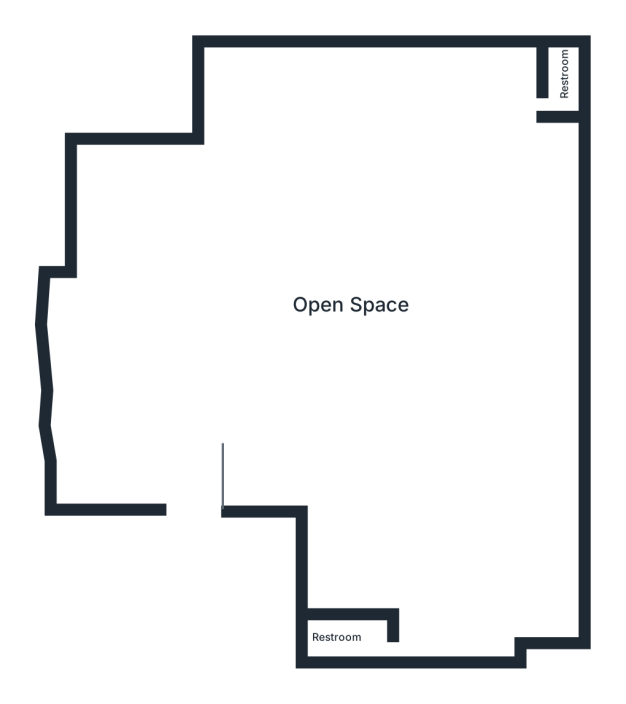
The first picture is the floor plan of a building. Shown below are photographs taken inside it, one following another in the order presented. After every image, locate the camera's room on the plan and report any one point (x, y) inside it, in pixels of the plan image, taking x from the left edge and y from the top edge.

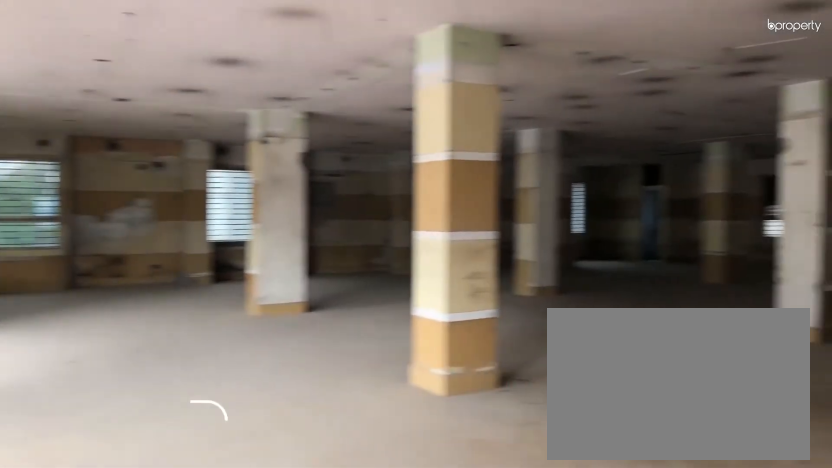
(199, 453)
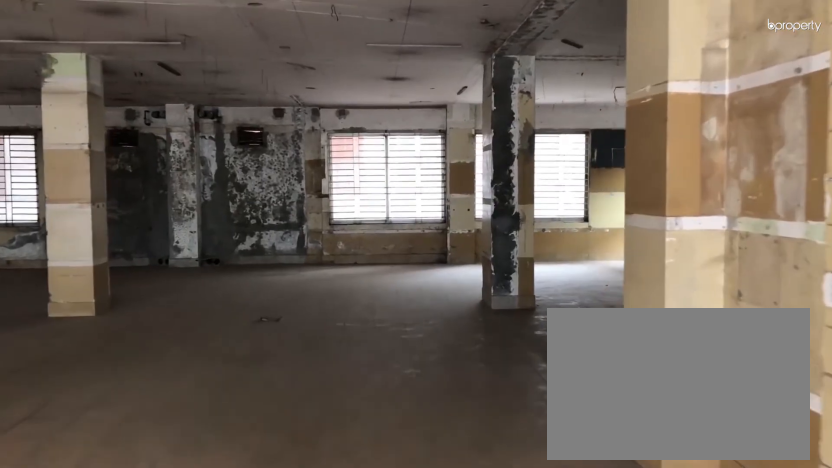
(298, 463)
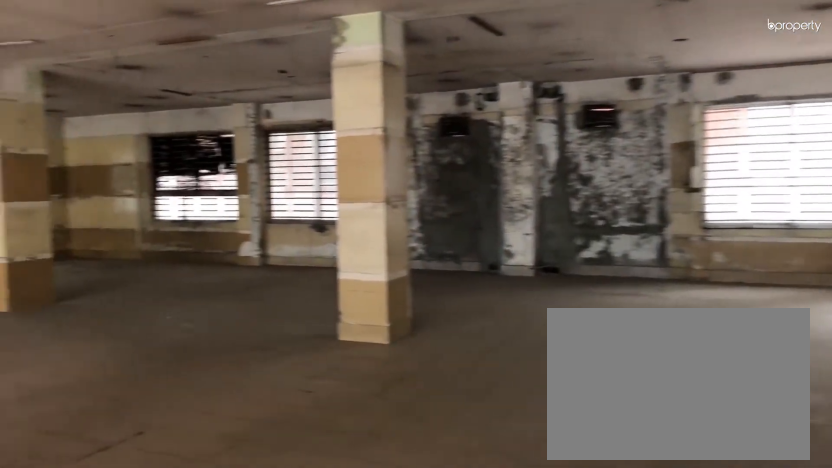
(361, 325)
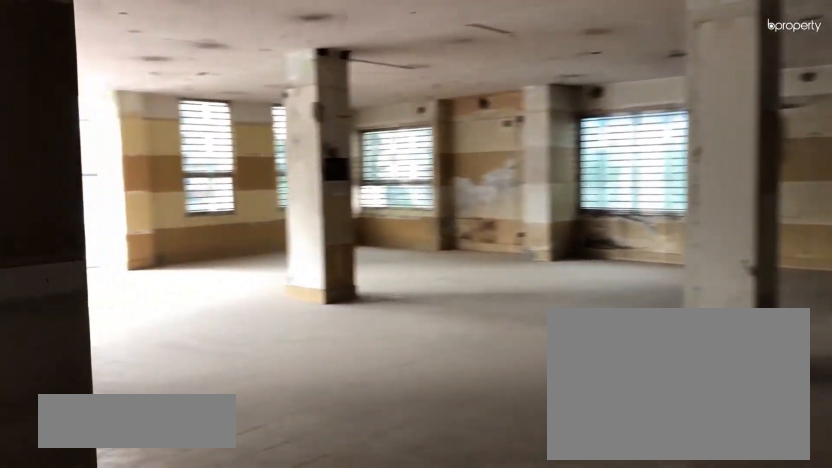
(361, 325)
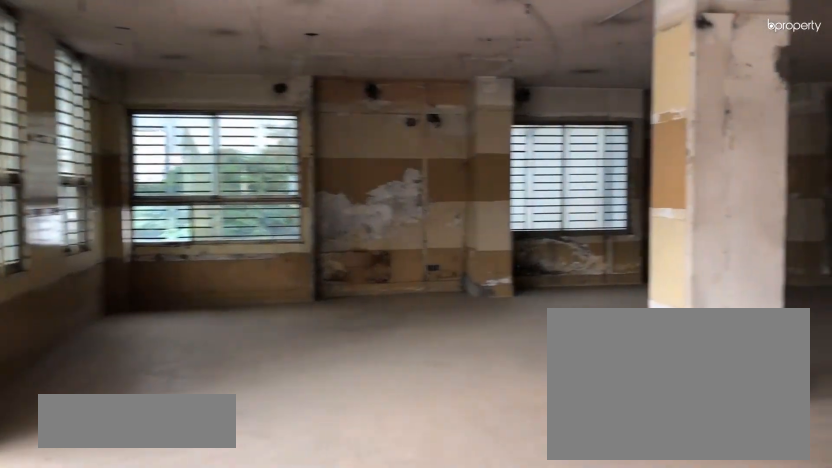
(136, 332)
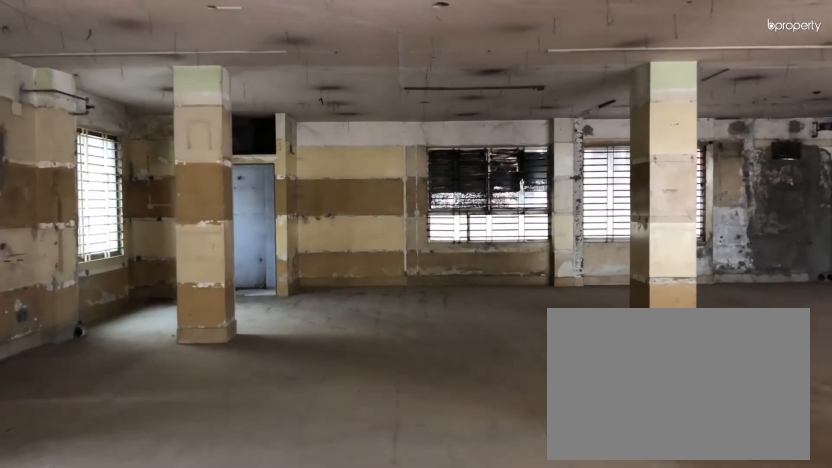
(363, 147)
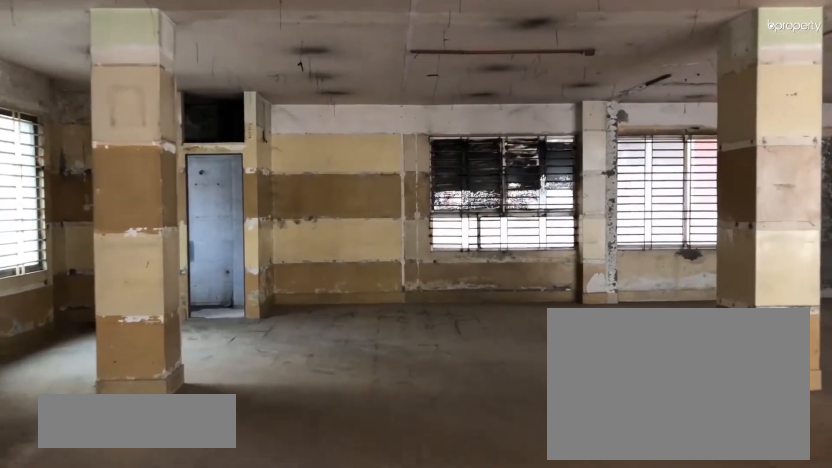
(455, 200)
